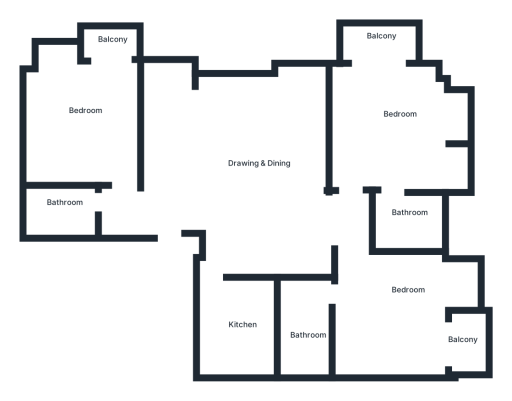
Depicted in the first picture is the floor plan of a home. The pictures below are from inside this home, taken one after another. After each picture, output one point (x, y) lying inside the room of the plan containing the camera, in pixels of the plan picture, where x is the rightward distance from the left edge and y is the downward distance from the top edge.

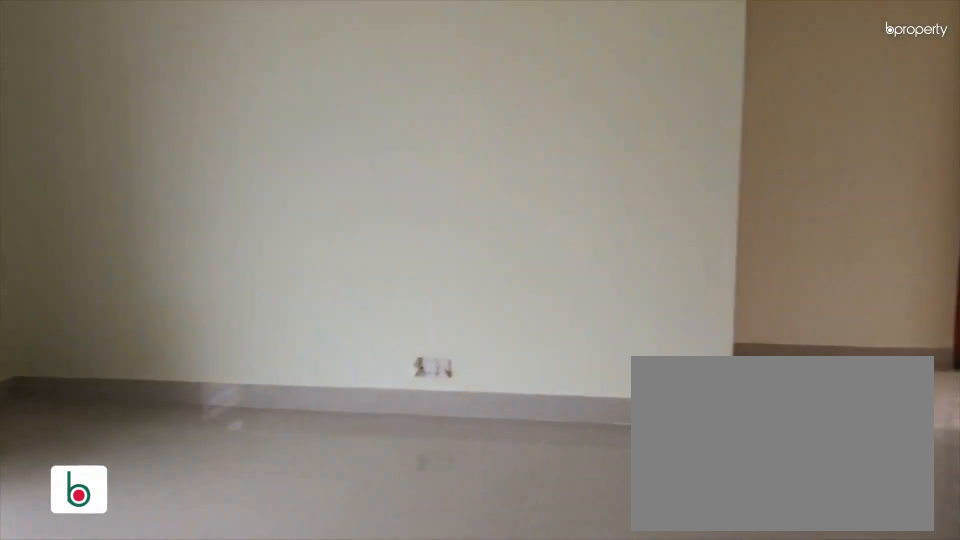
(247, 193)
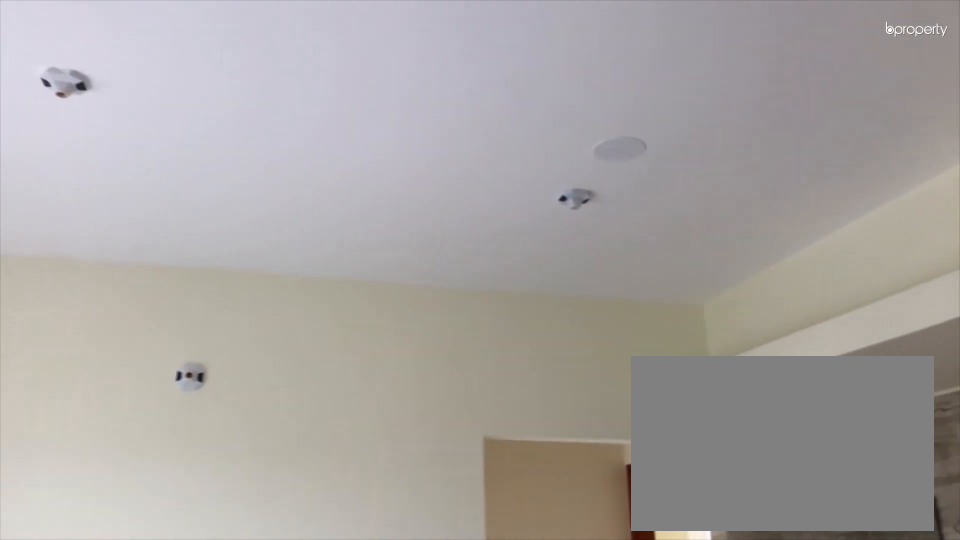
(247, 193)
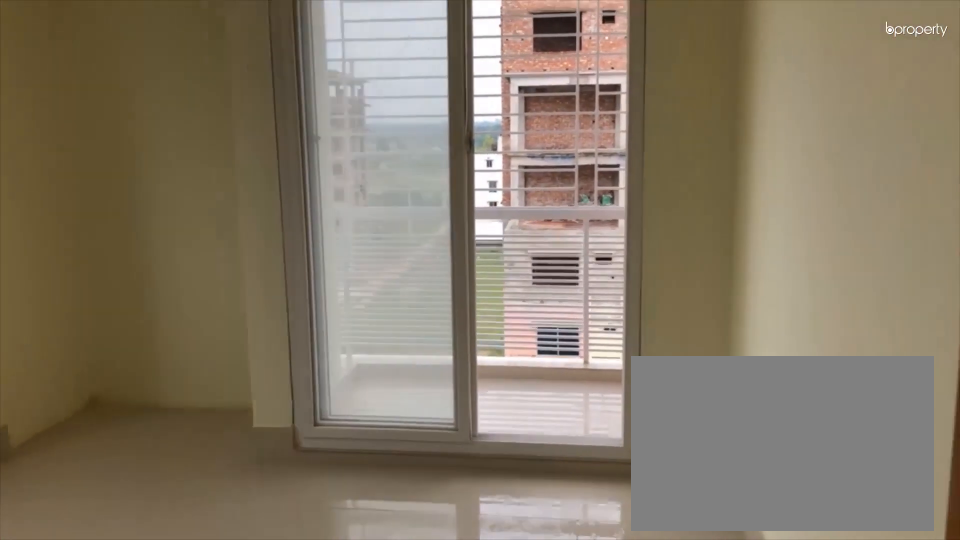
(92, 118)
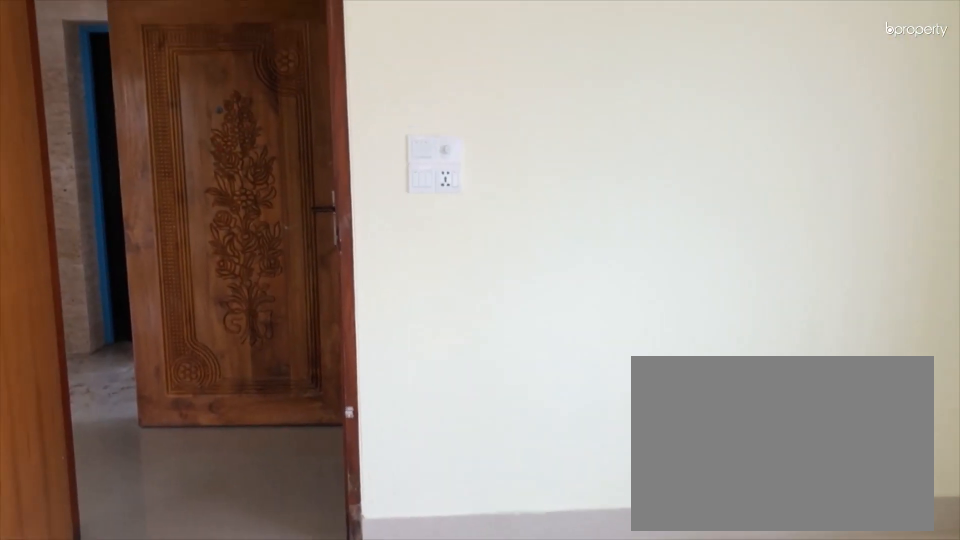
(92, 118)
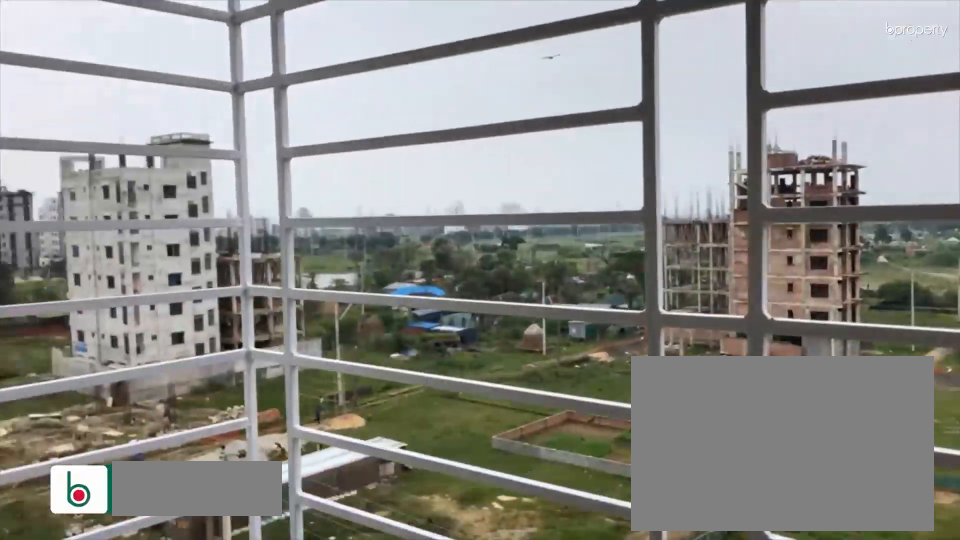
(109, 44)
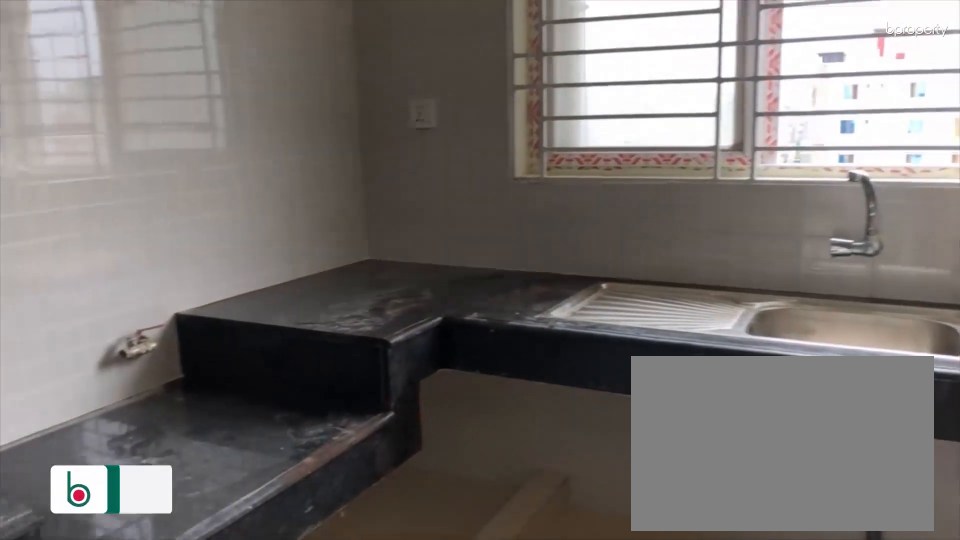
(231, 325)
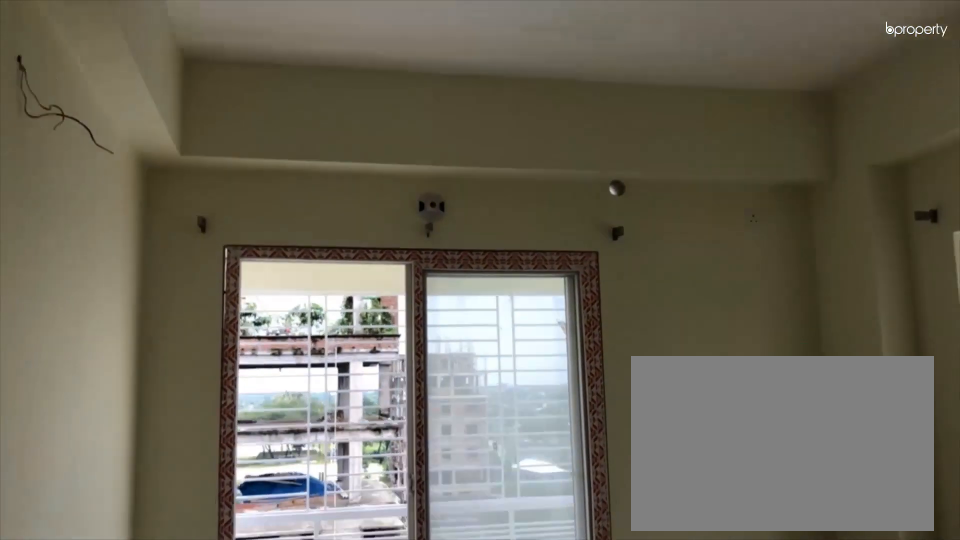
(389, 127)
